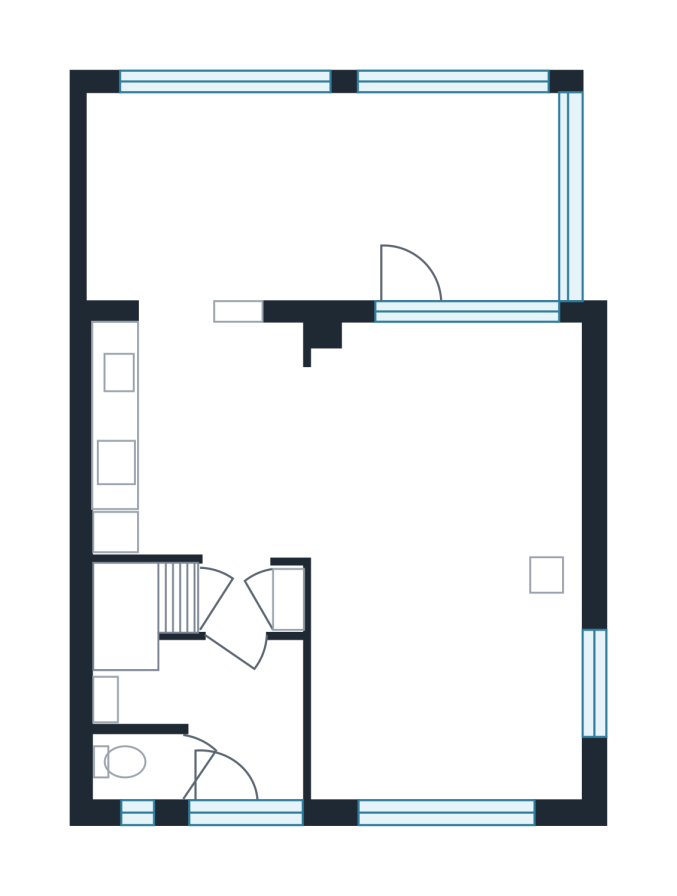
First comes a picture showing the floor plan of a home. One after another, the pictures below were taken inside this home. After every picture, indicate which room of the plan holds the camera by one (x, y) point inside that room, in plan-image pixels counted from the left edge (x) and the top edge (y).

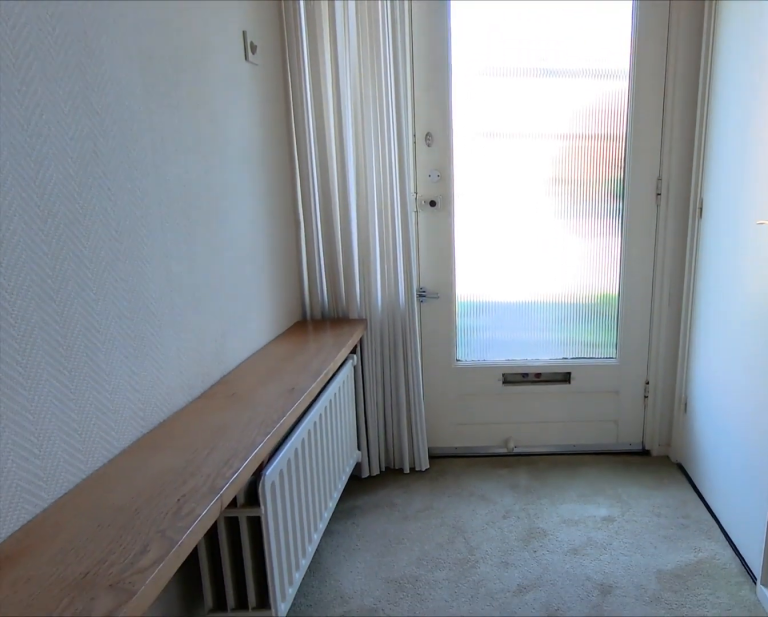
(228, 715)
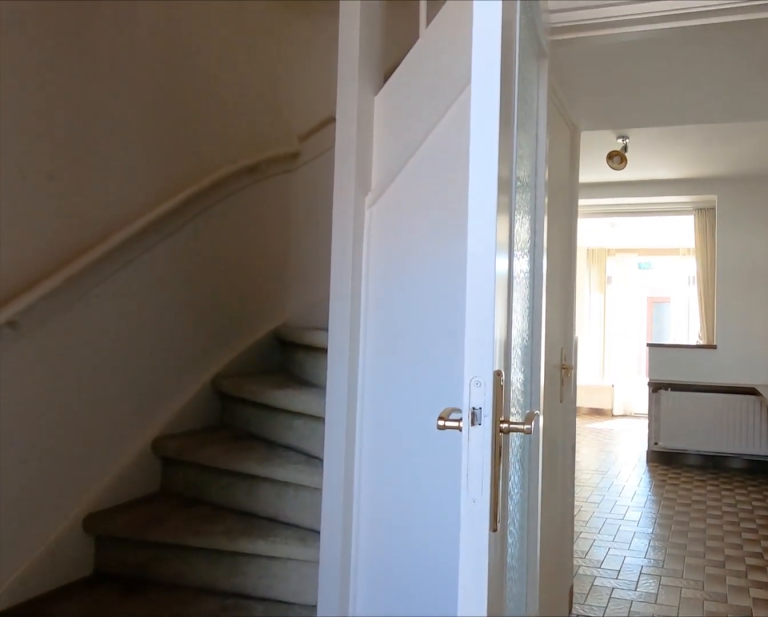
(228, 714)
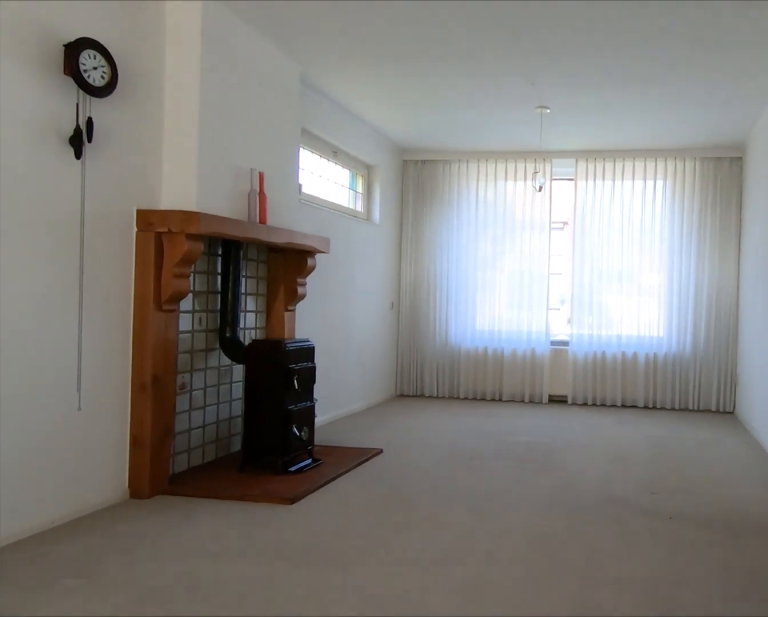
(444, 562)
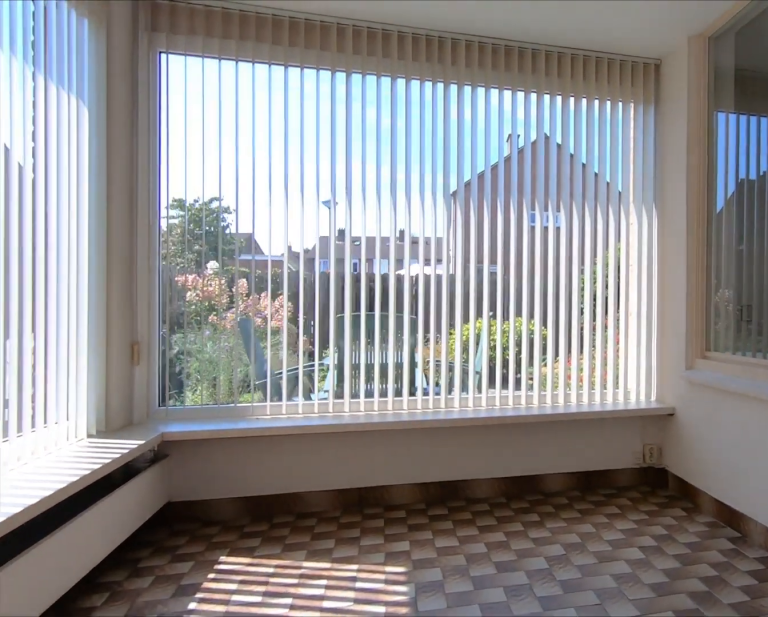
(321, 197)
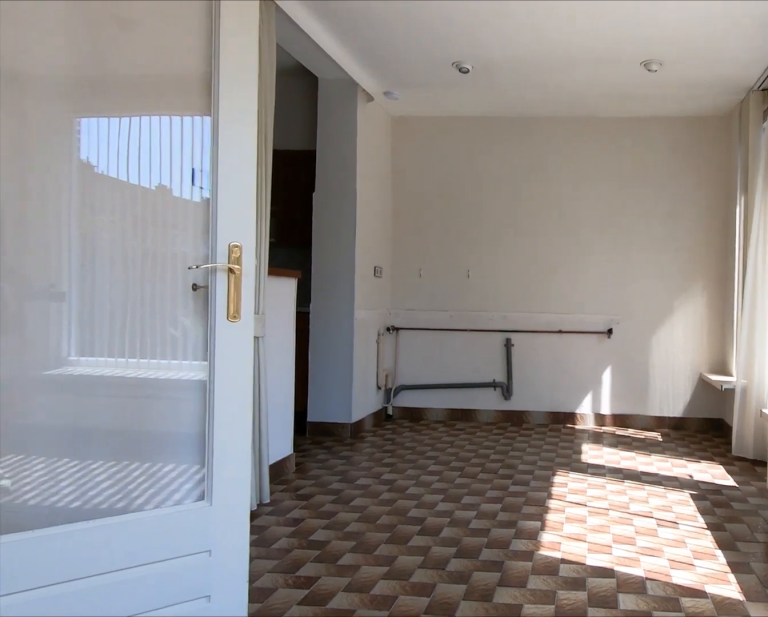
(321, 197)
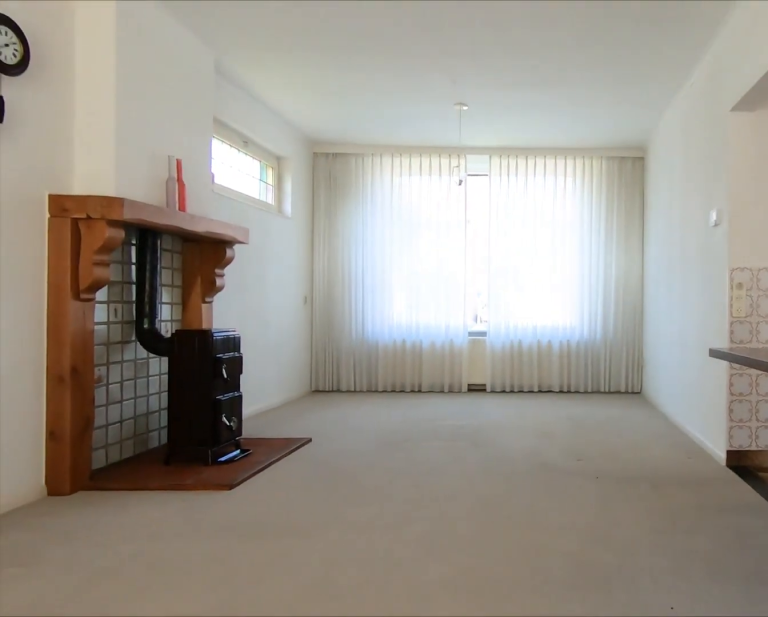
(443, 561)
